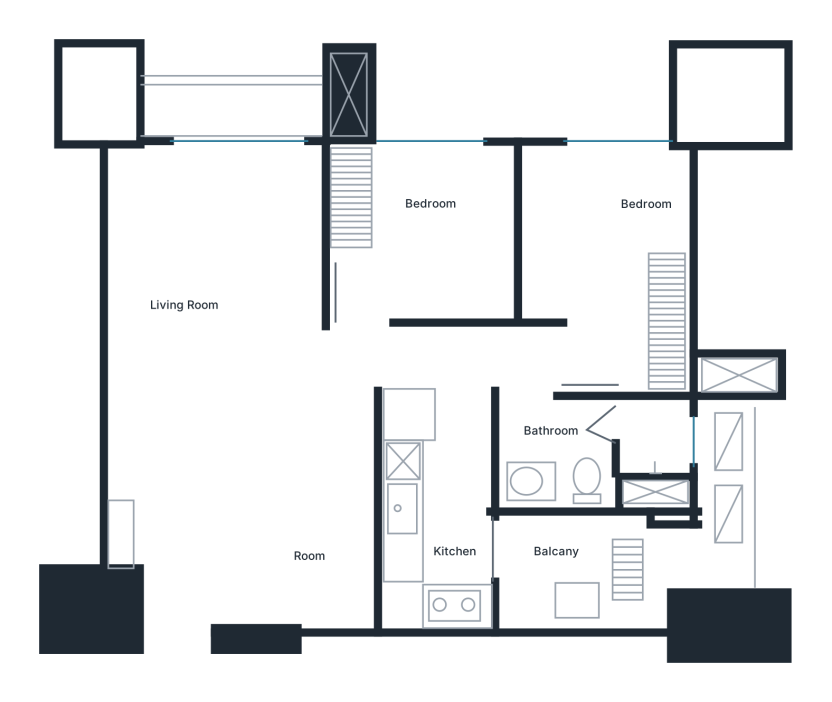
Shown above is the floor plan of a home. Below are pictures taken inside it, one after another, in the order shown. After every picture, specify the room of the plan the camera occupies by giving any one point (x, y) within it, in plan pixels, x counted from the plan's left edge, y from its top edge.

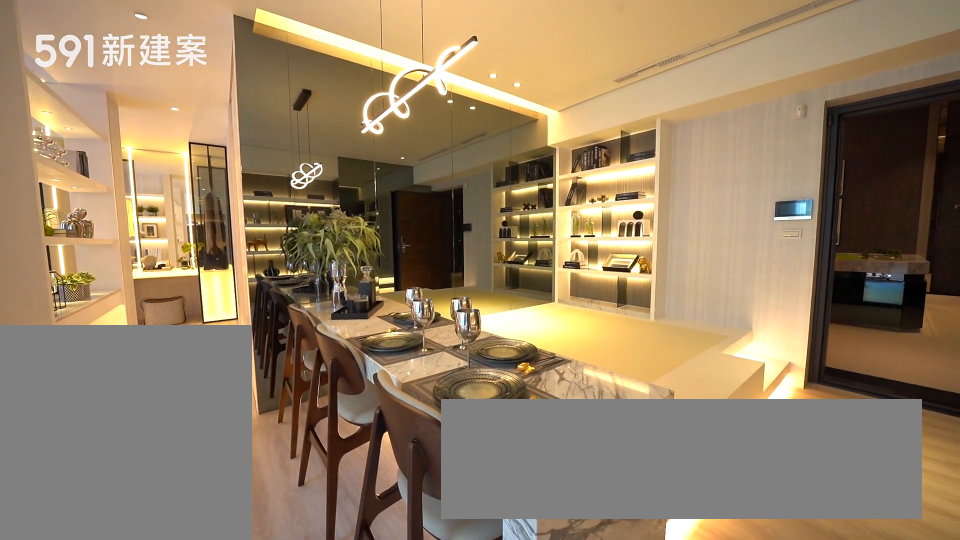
(292, 428)
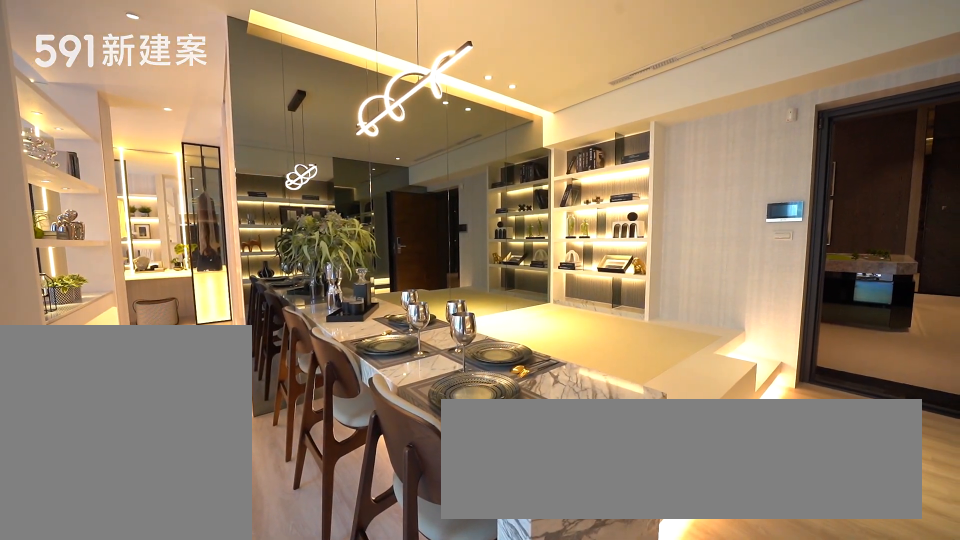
(292, 428)
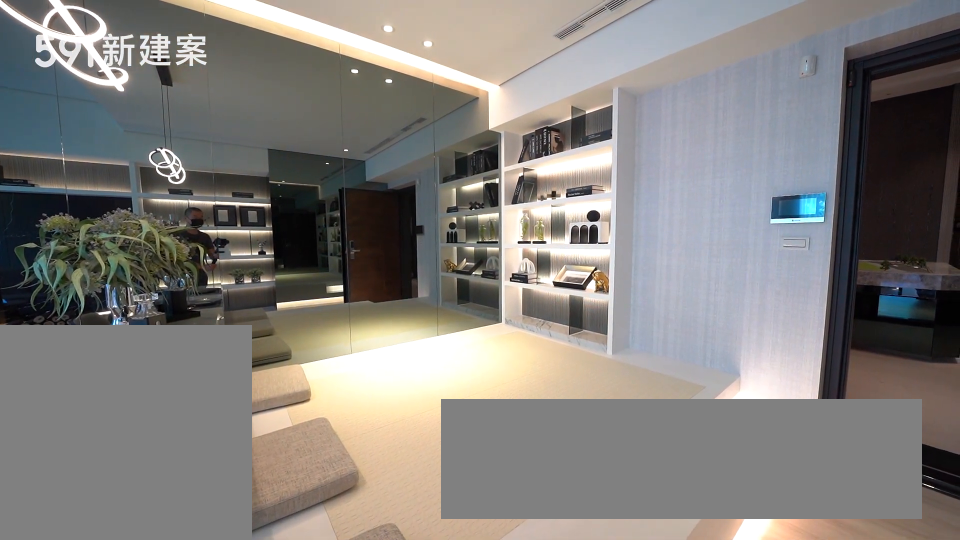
(304, 552)
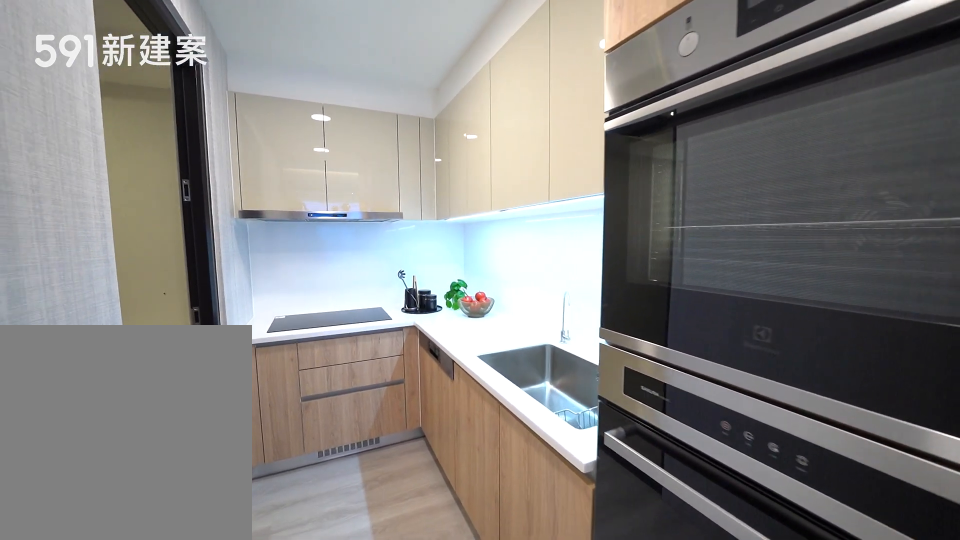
(438, 508)
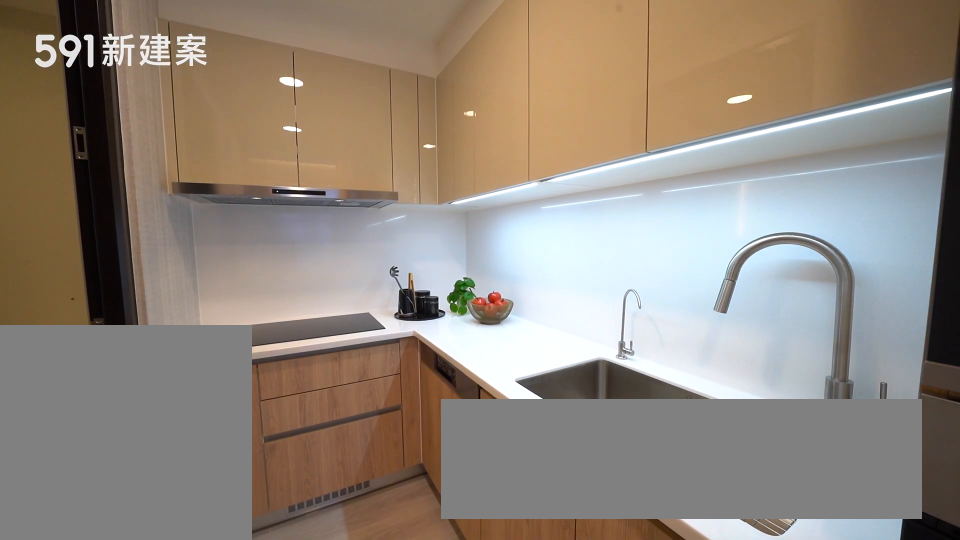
(438, 508)
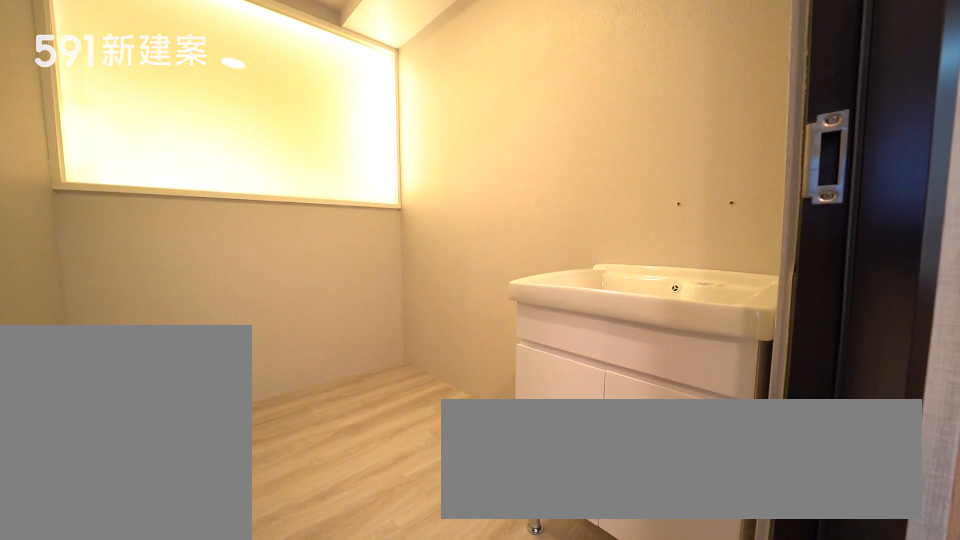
(590, 574)
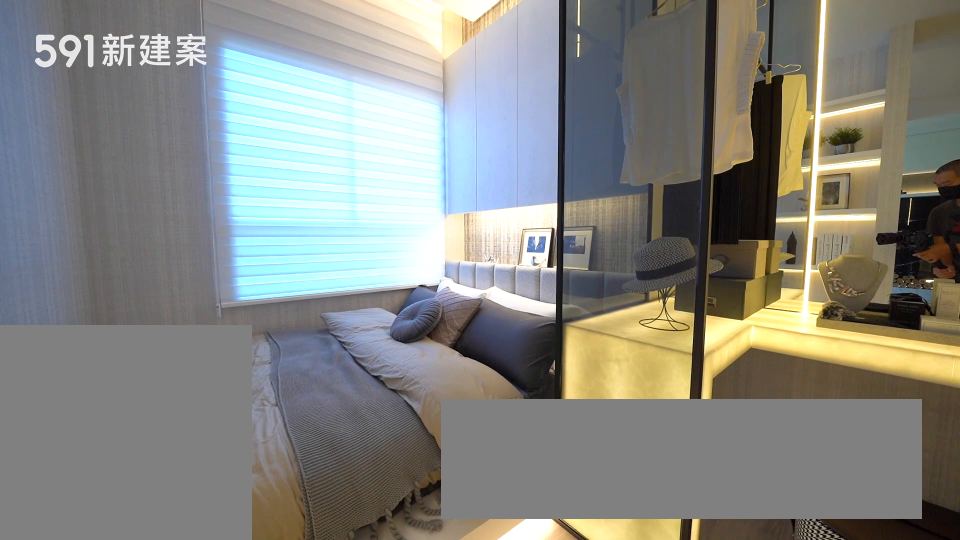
(612, 266)
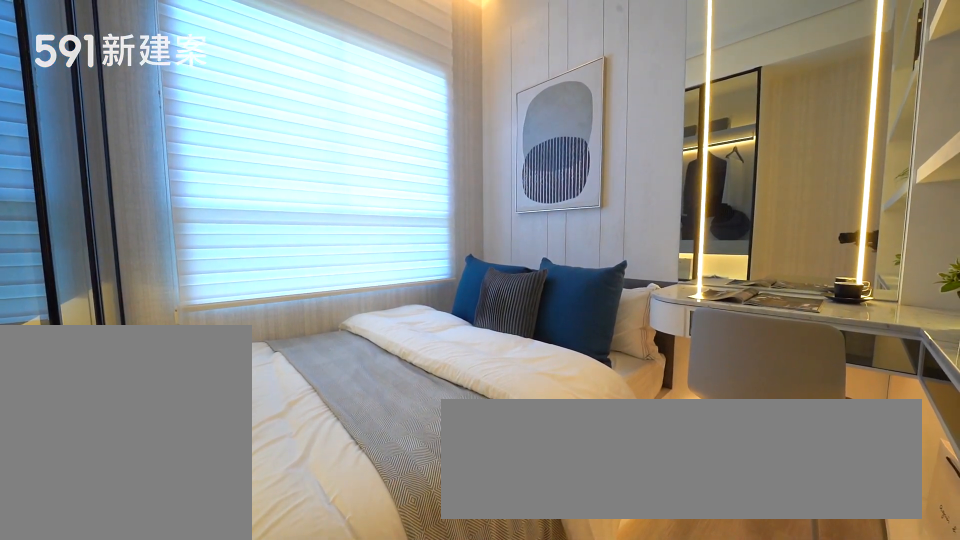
(420, 227)
